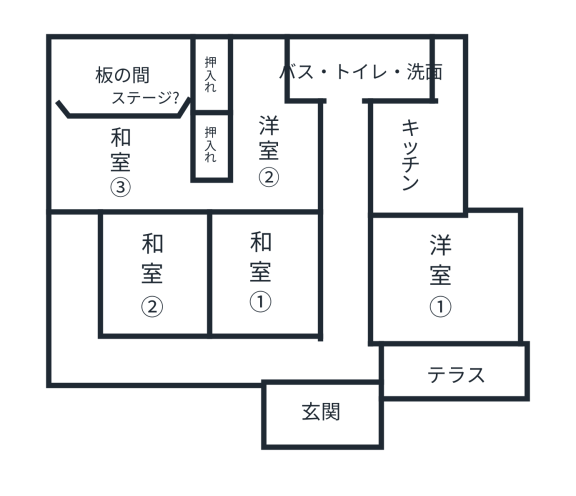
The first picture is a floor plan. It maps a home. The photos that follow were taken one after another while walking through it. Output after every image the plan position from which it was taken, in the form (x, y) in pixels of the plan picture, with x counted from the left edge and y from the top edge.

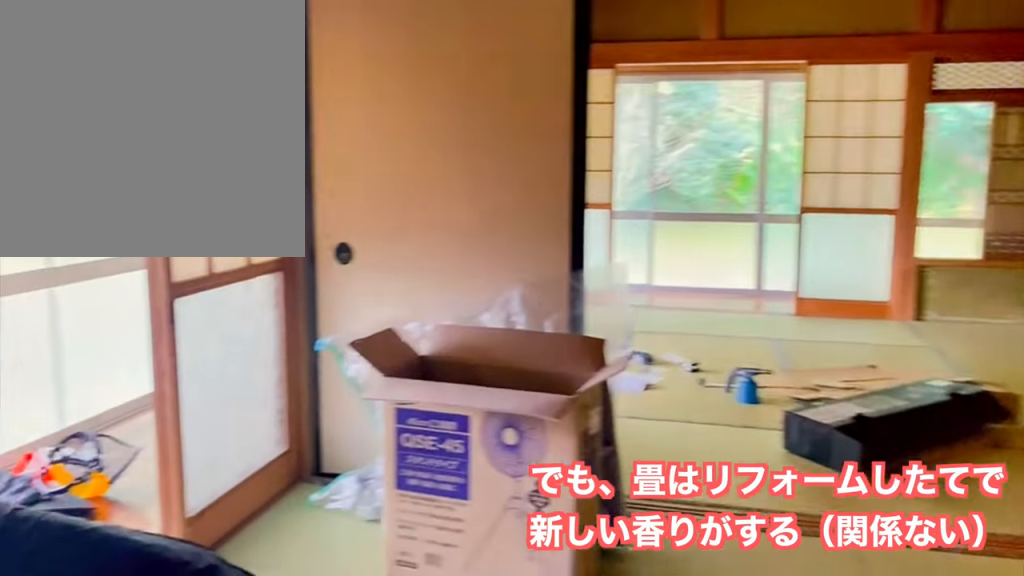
(316, 274)
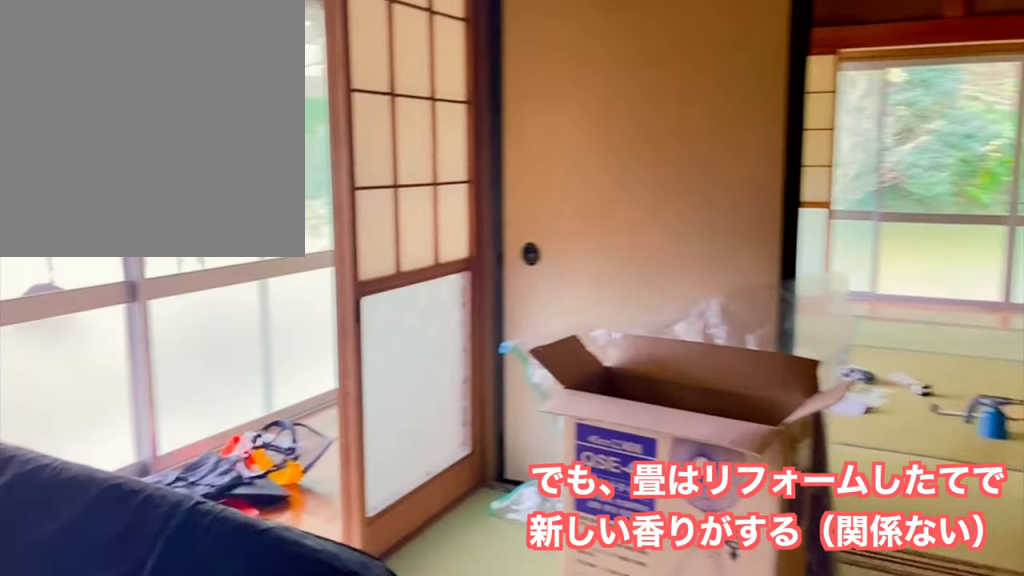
(308, 274)
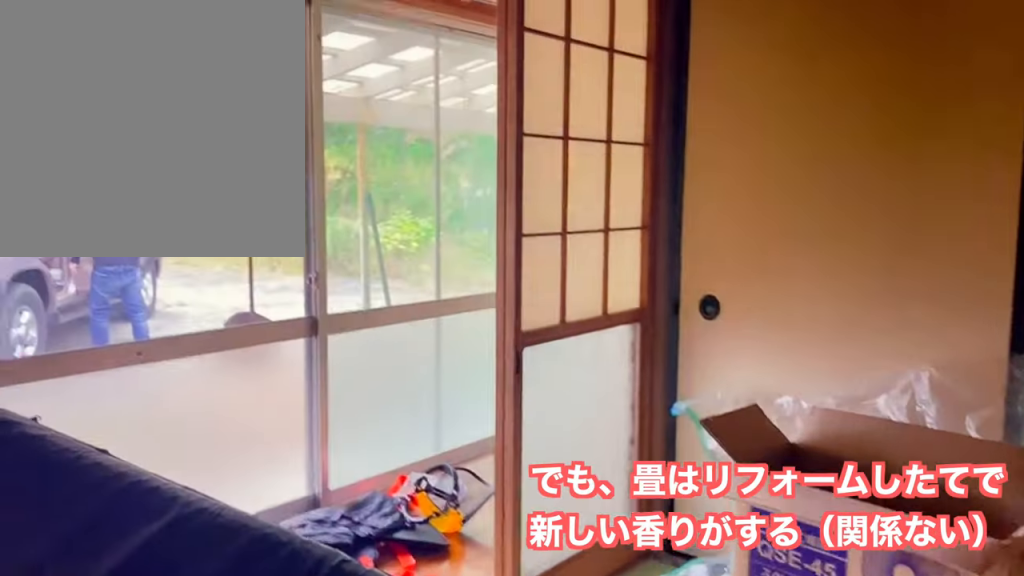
(308, 274)
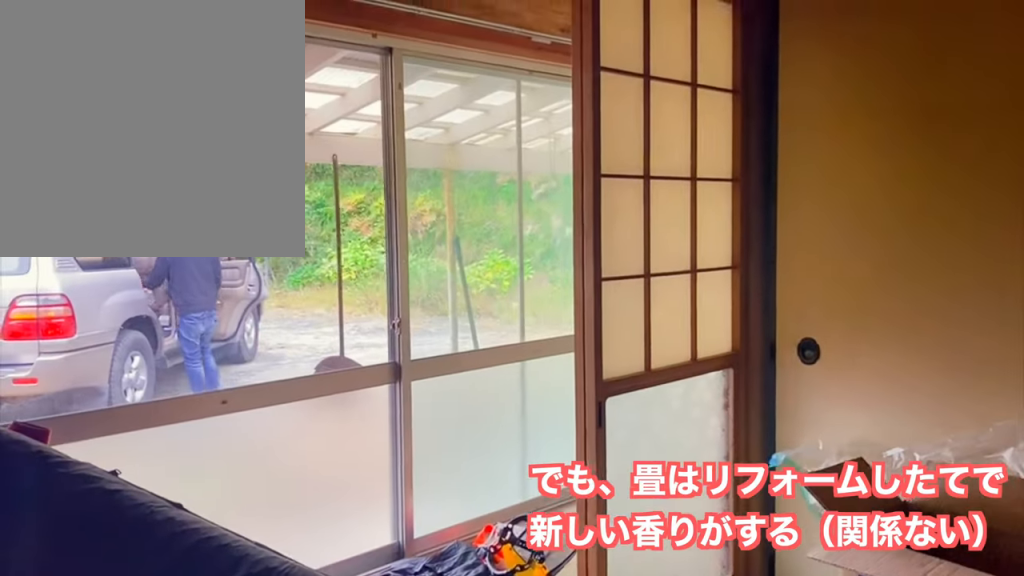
(310, 273)
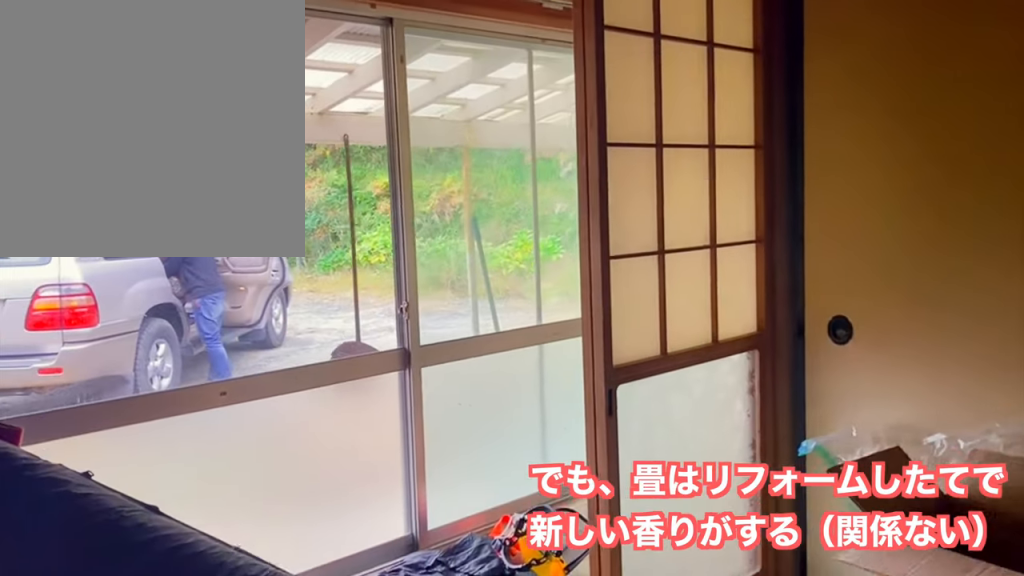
(312, 273)
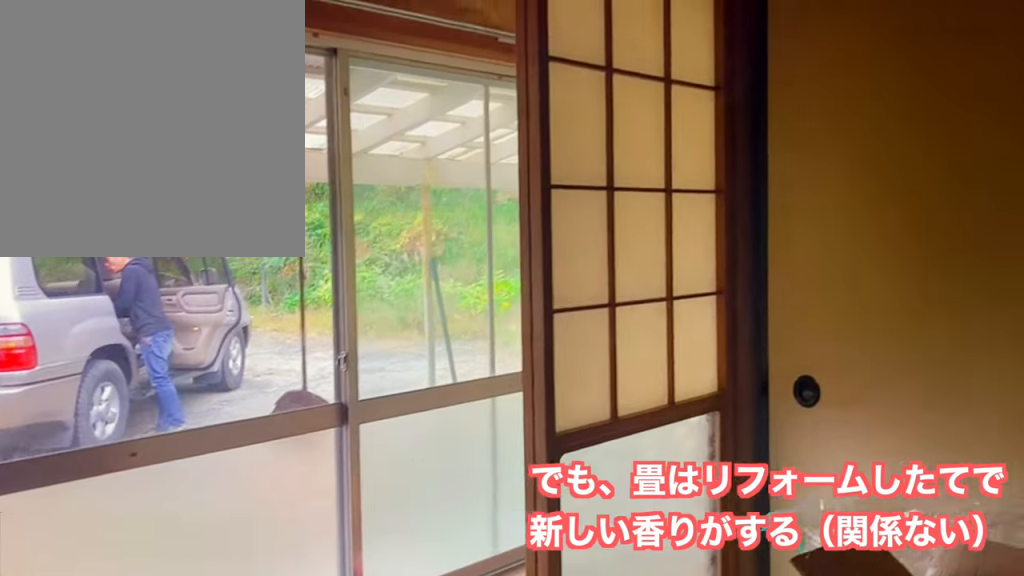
(312, 272)
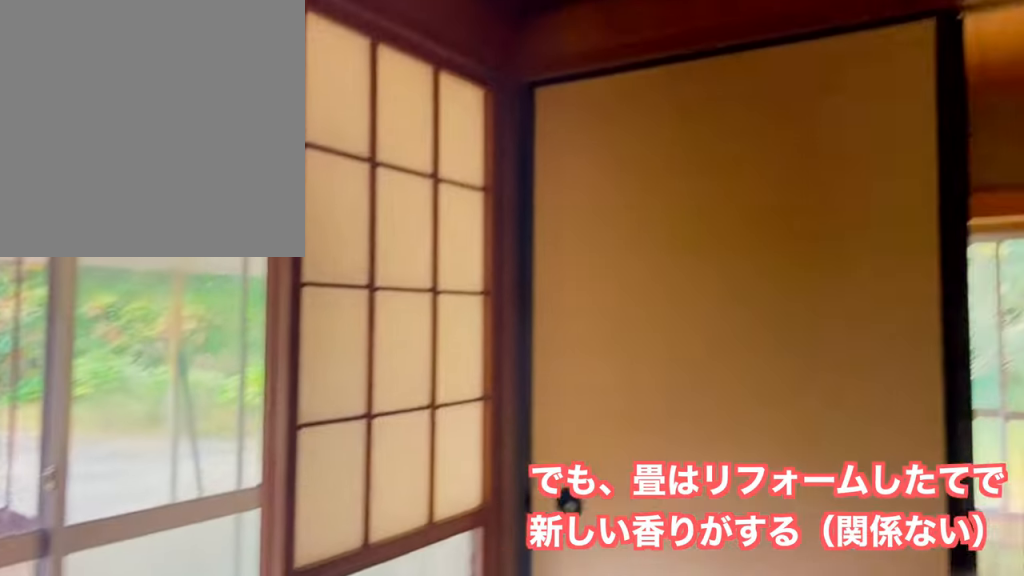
(312, 273)
